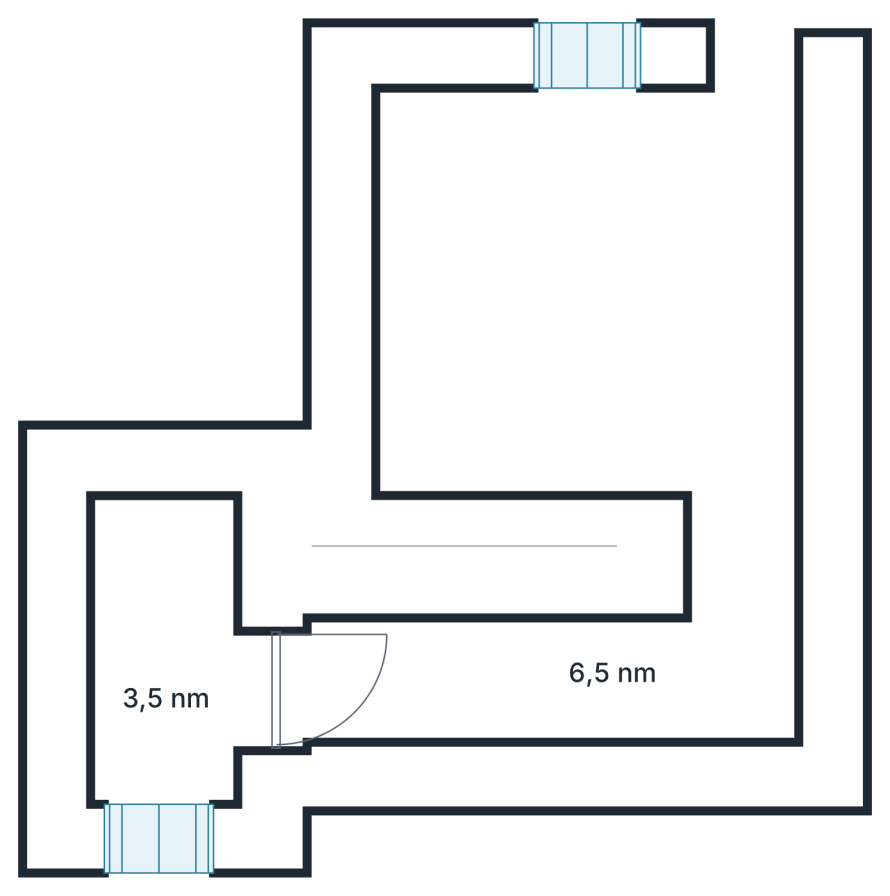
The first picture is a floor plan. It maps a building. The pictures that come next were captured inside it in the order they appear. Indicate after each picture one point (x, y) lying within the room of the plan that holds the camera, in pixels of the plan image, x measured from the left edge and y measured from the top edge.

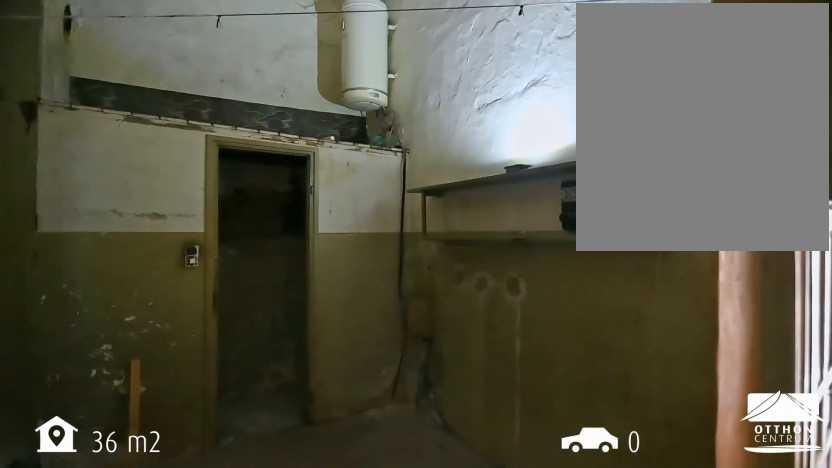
(553, 677)
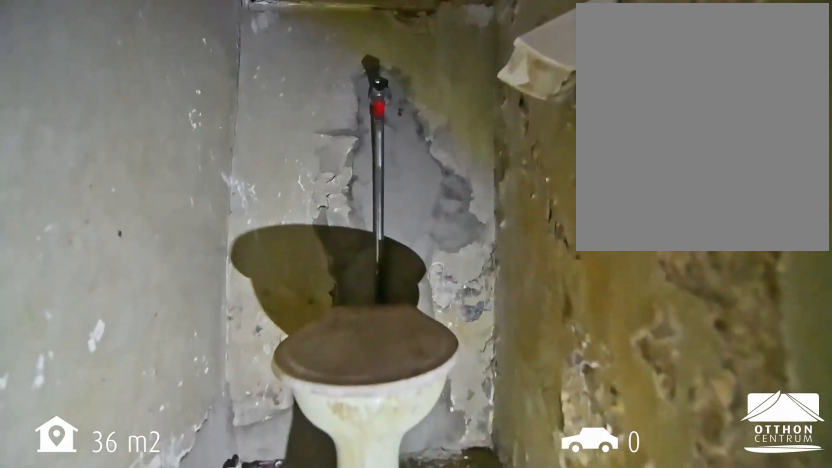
(166, 654)
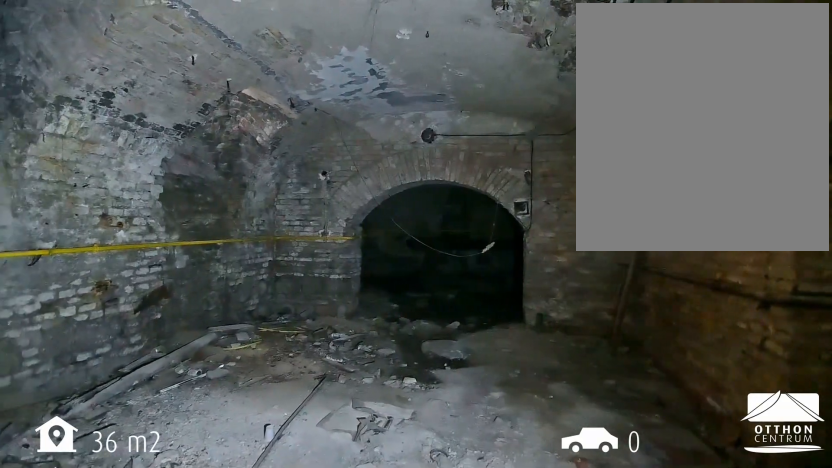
(594, 277)
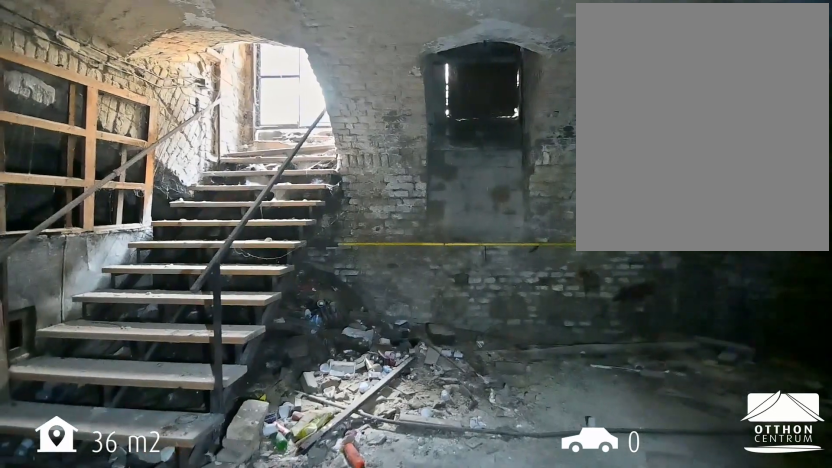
(594, 277)
